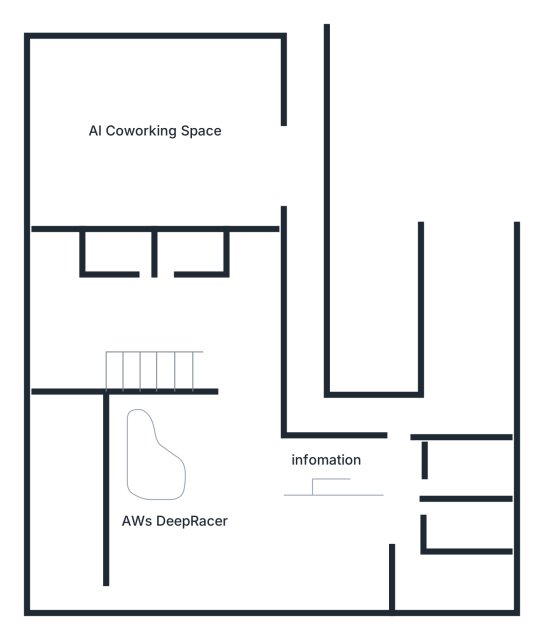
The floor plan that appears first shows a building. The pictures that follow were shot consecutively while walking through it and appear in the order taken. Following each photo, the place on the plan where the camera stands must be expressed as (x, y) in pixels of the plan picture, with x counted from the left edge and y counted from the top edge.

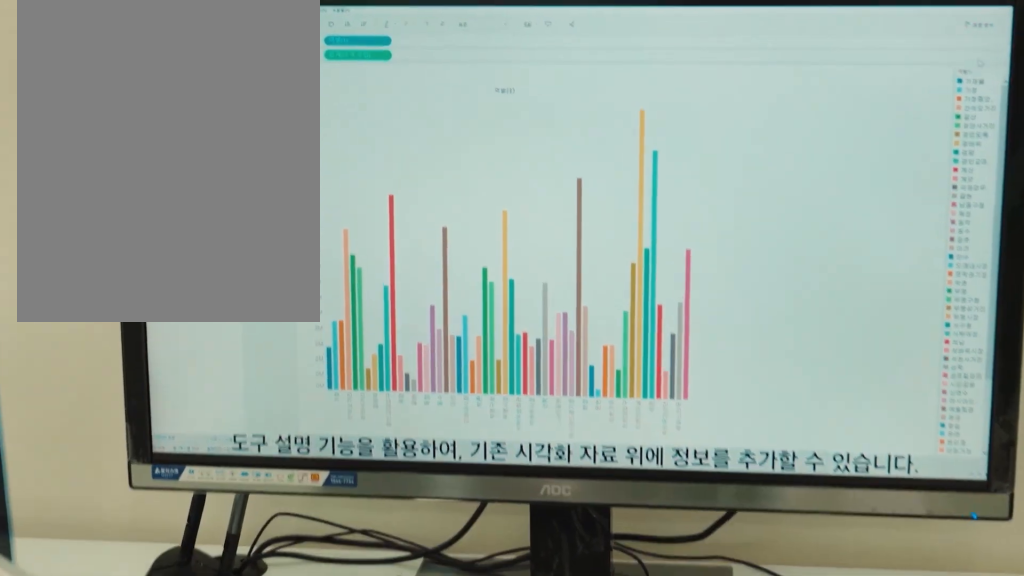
(447, 478)
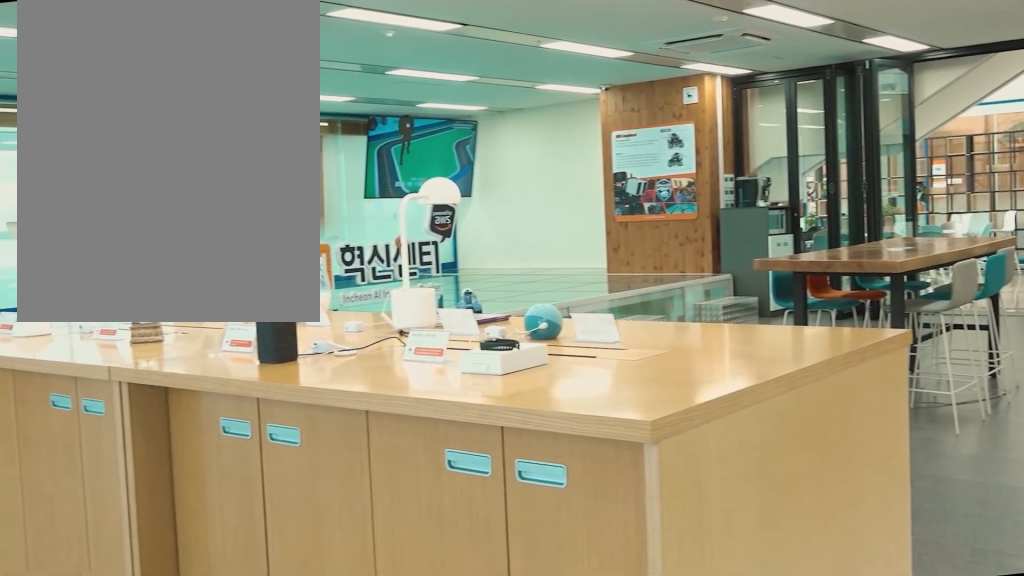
(303, 579)
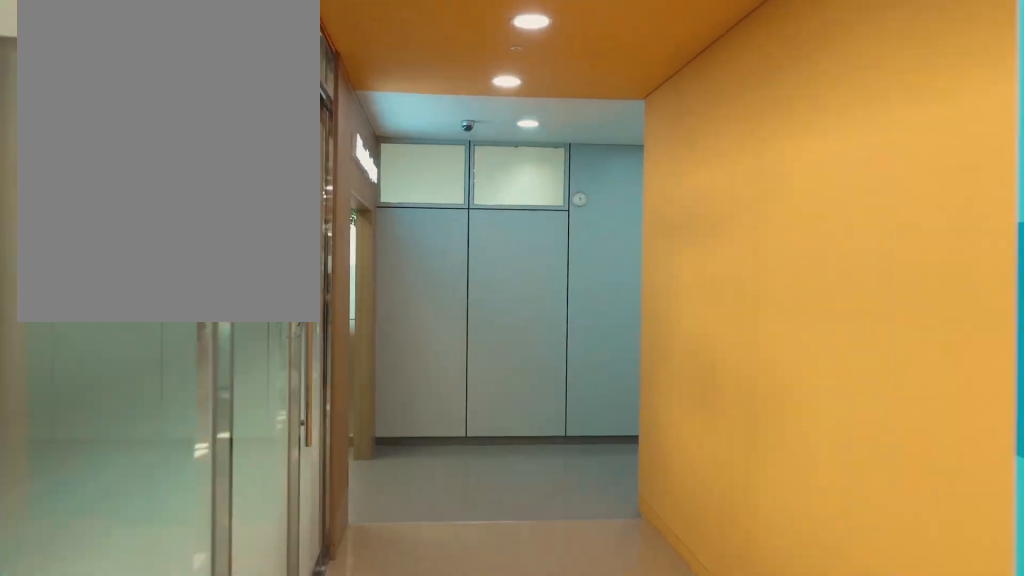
(306, 323)
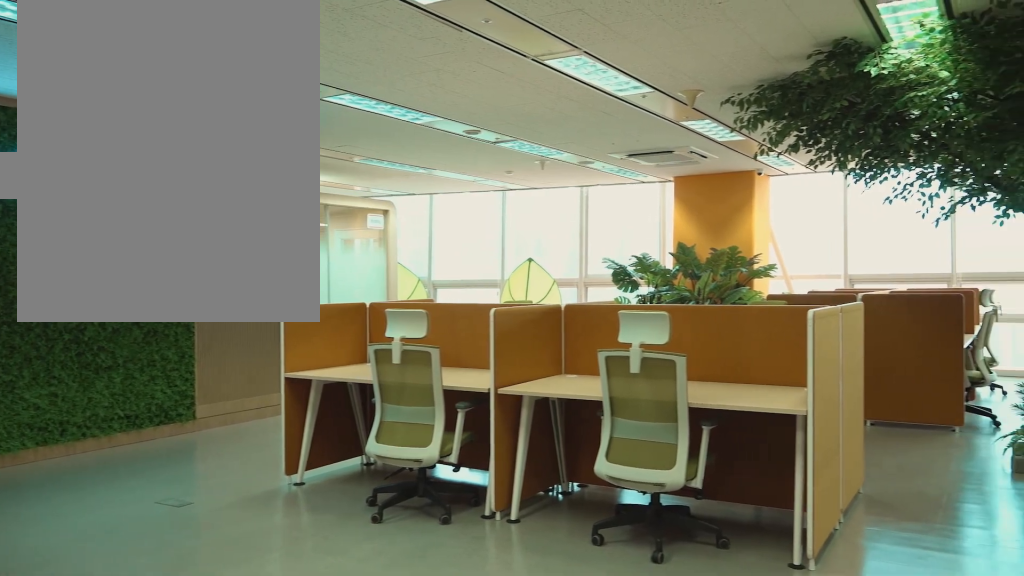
(257, 198)
